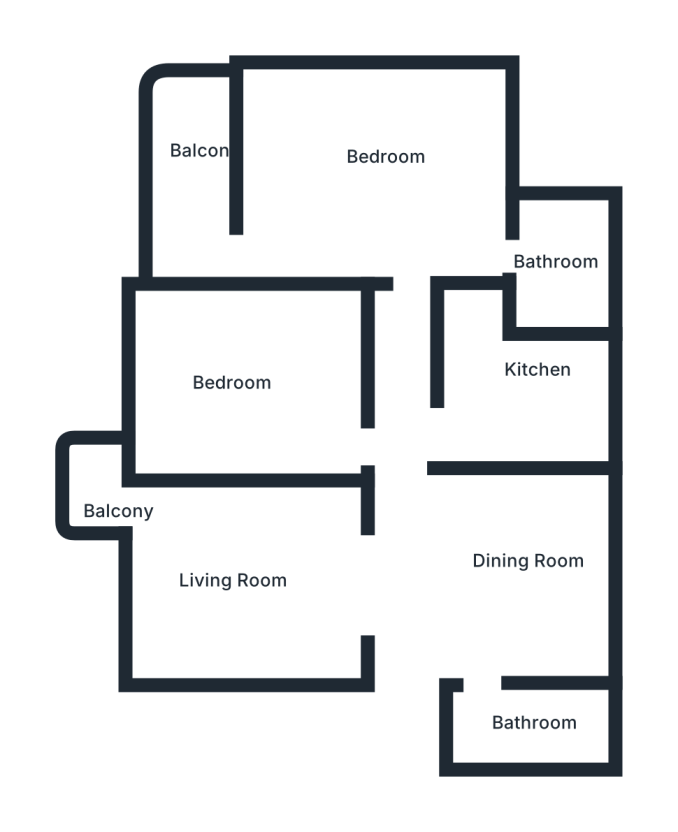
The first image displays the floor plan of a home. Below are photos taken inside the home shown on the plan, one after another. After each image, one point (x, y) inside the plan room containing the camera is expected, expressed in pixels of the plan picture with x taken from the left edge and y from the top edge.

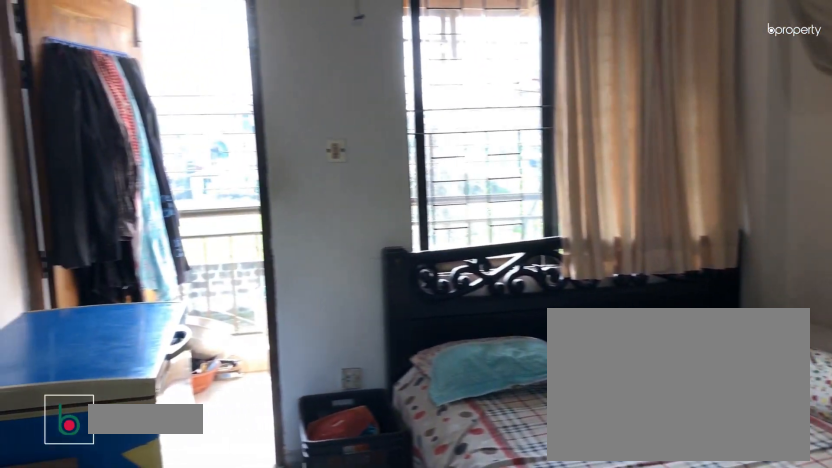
(367, 159)
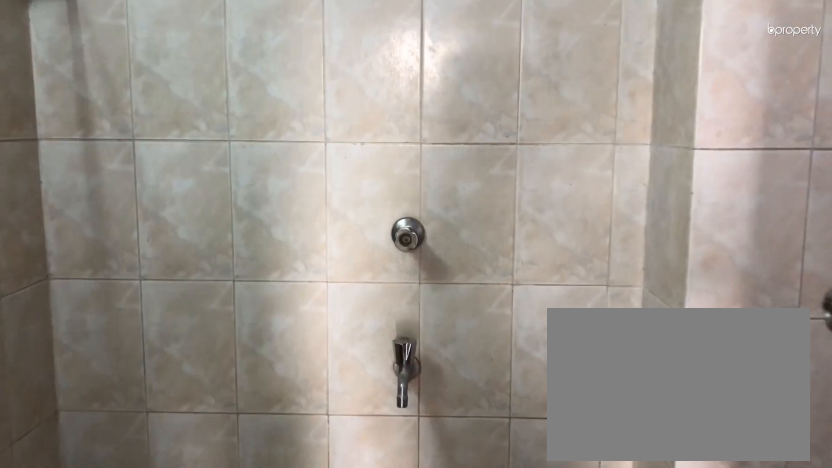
(562, 265)
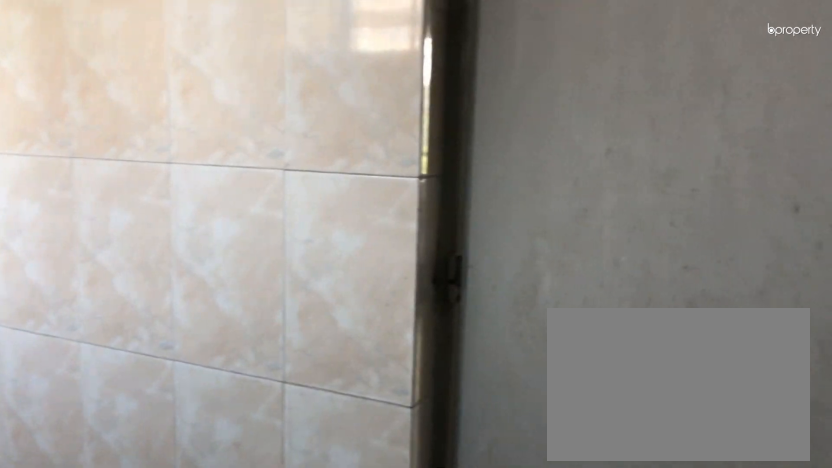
(562, 265)
